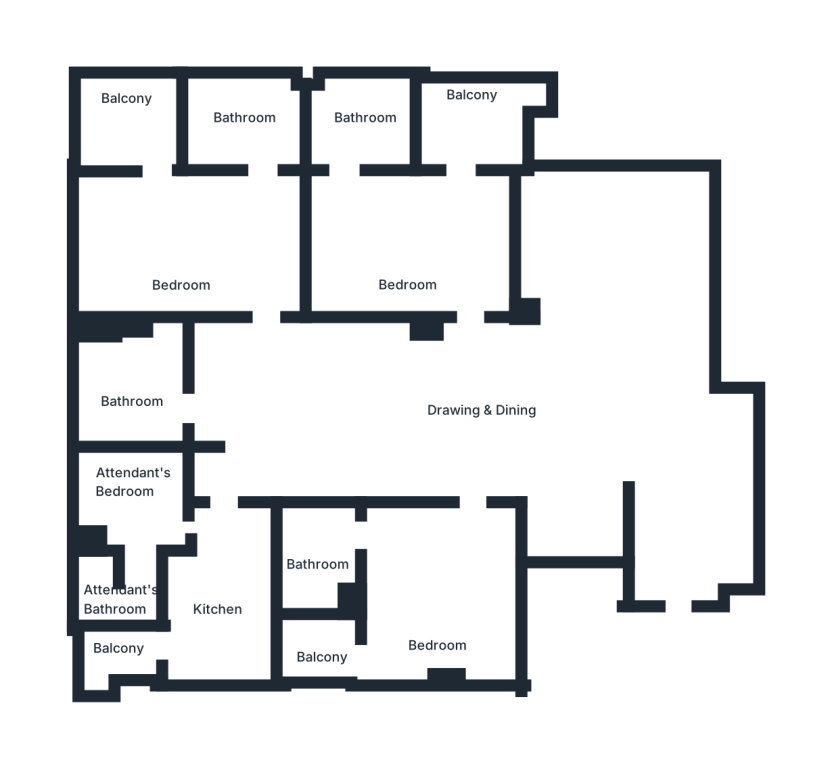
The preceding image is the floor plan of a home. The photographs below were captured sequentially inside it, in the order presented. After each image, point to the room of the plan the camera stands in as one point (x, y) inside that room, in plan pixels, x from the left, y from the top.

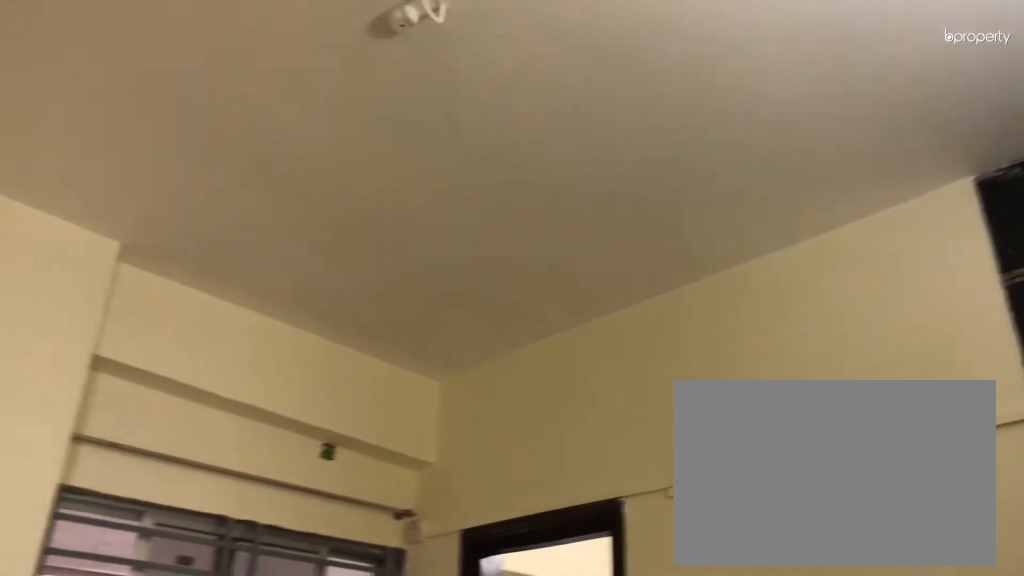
(433, 583)
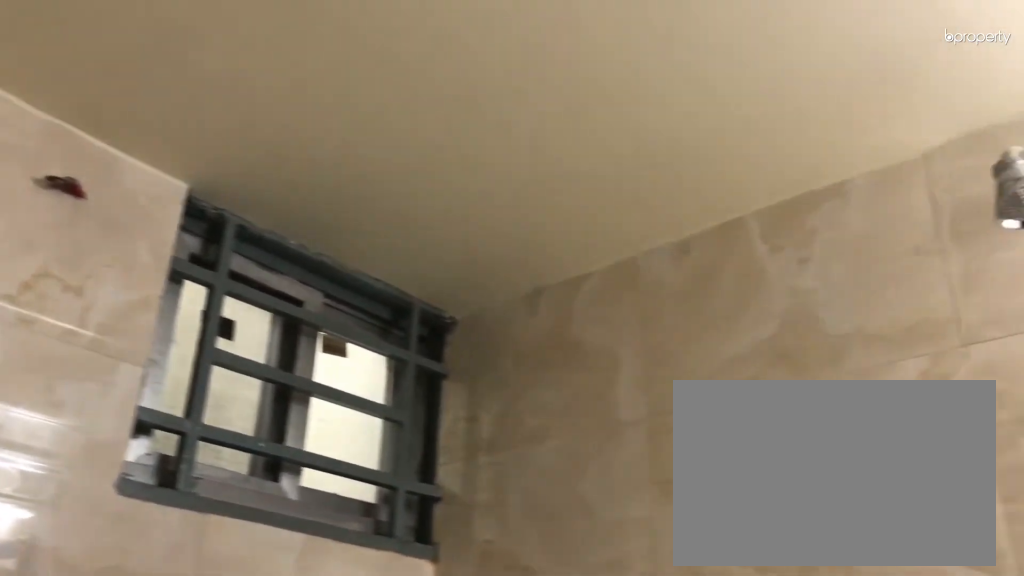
(317, 568)
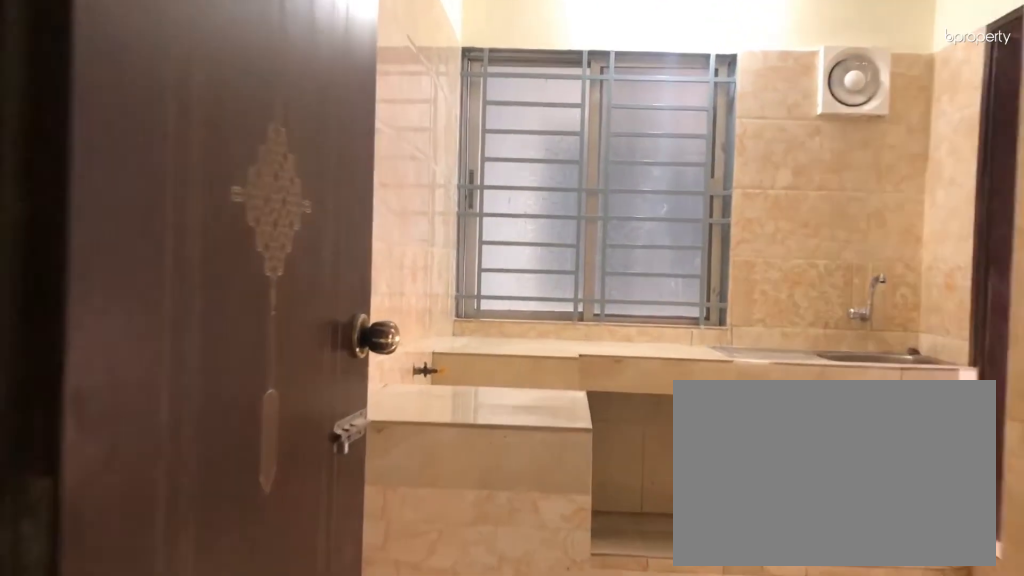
(225, 602)
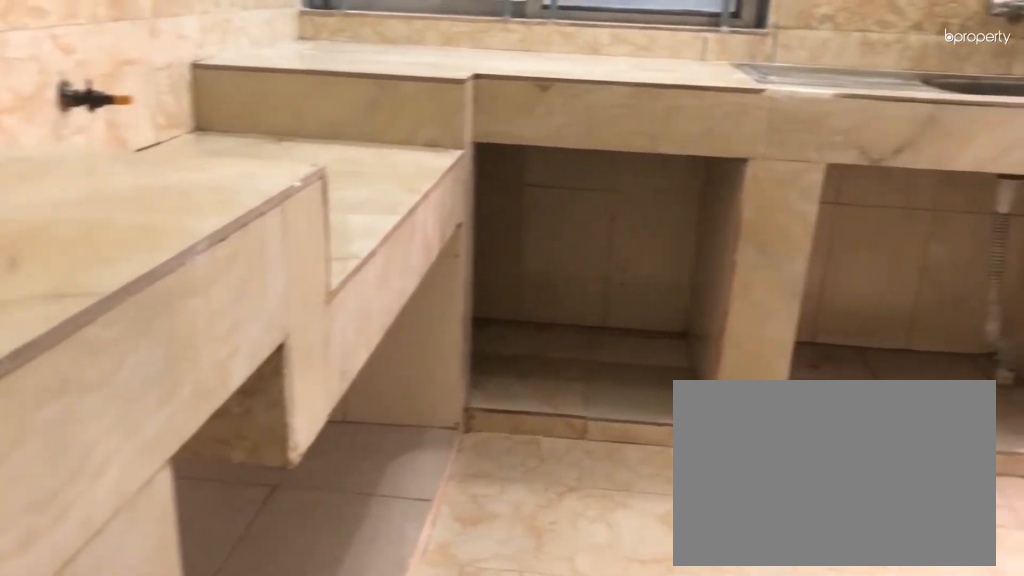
(225, 602)
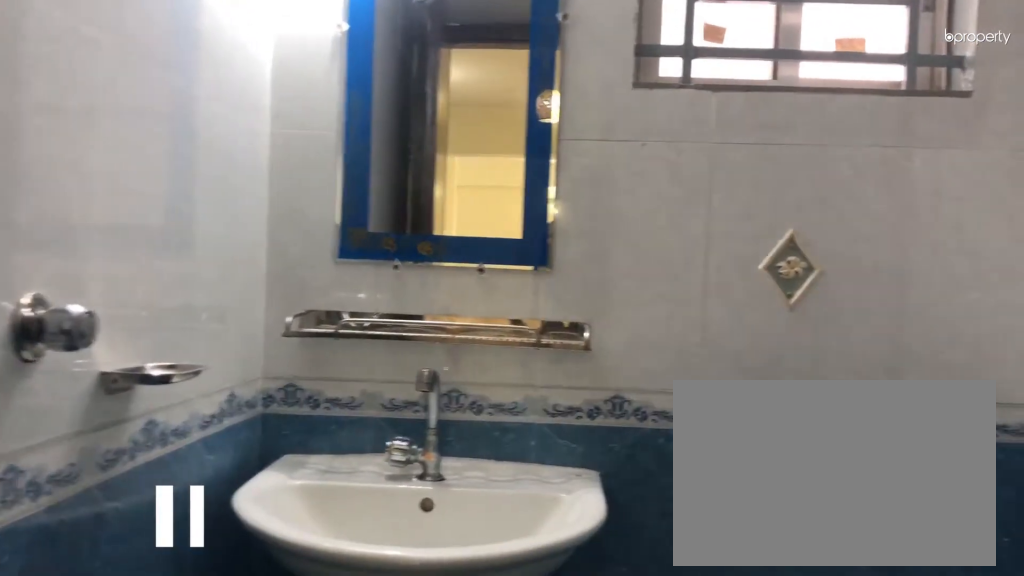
(132, 389)
